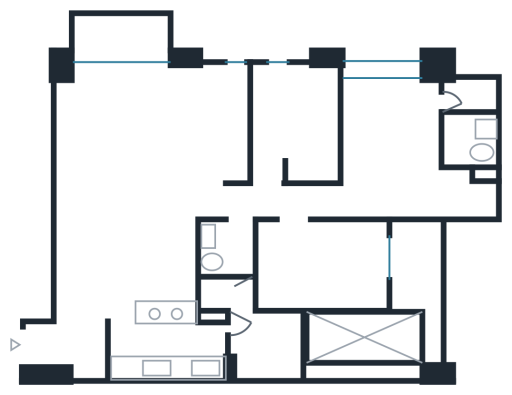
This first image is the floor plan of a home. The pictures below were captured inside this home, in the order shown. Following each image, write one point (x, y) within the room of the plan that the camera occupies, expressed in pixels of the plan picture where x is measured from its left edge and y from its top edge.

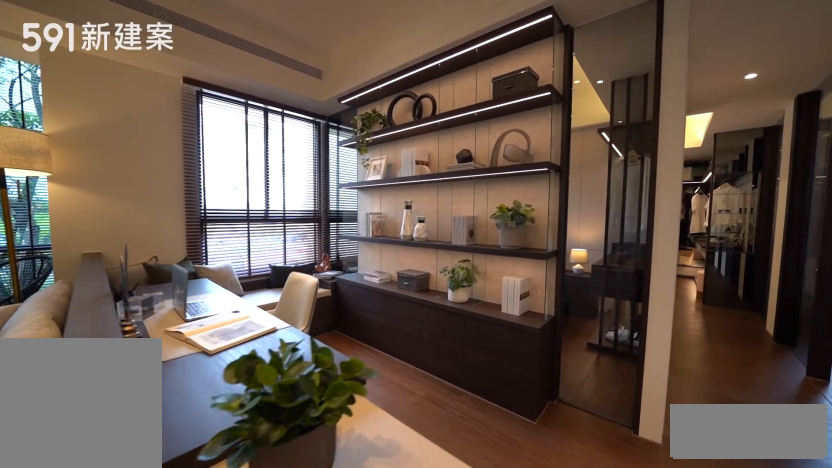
(214, 122)
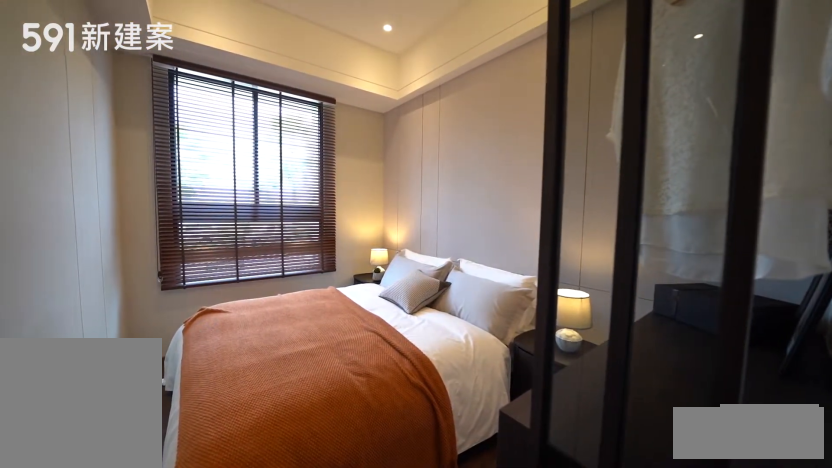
(296, 120)
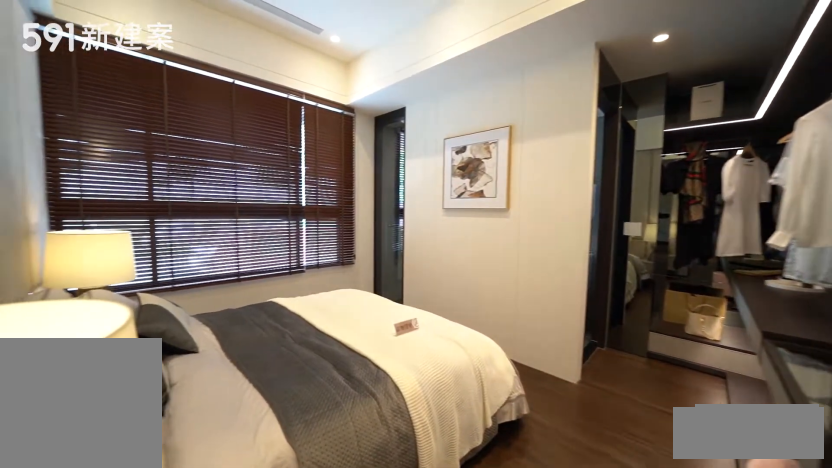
(404, 156)
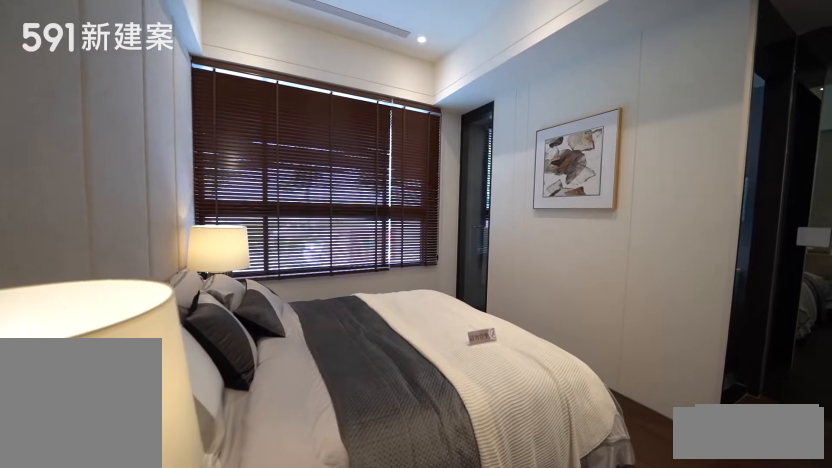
(404, 156)
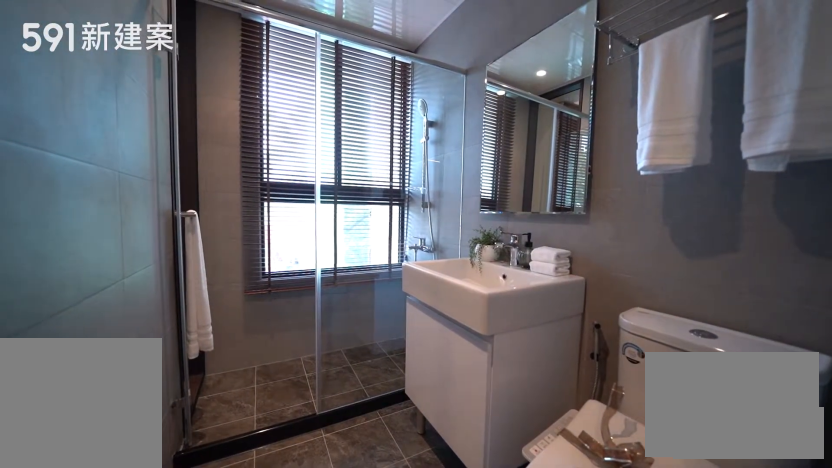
(471, 119)
